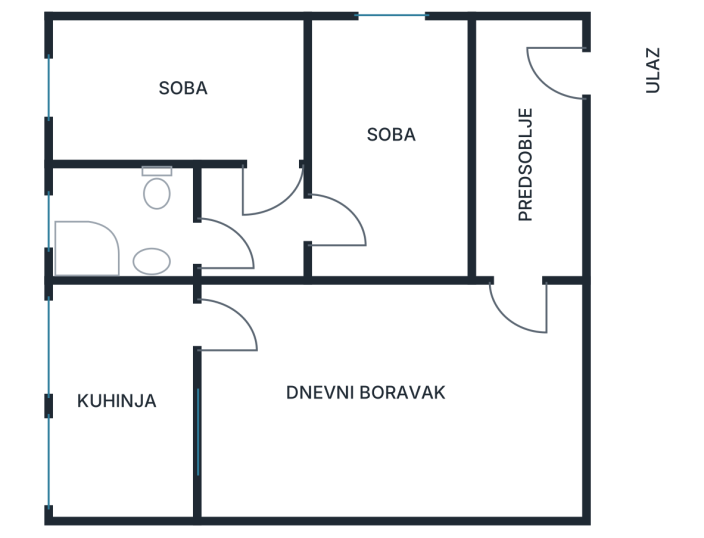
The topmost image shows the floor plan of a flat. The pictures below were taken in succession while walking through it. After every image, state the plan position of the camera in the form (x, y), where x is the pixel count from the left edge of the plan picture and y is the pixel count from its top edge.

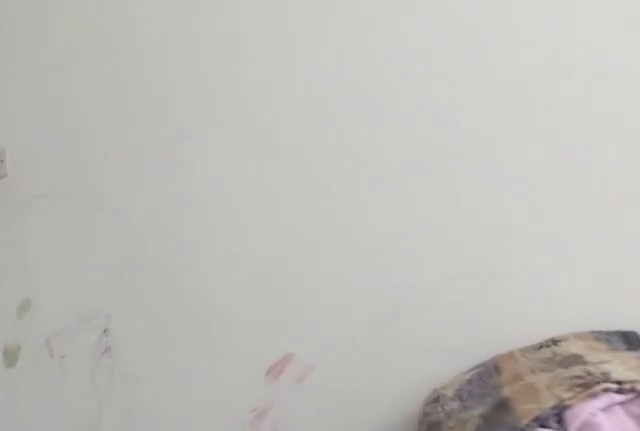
(132, 79)
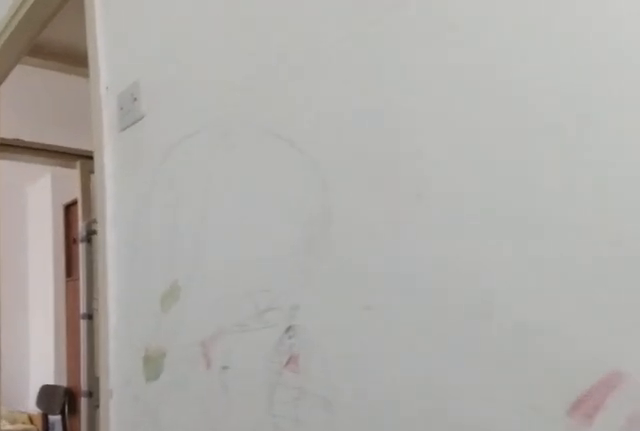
(170, 89)
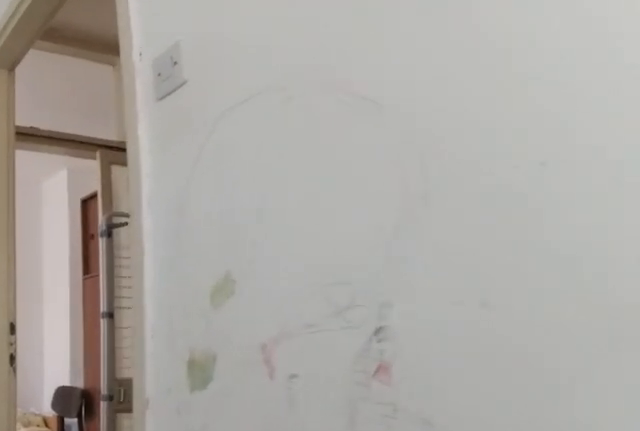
(183, 92)
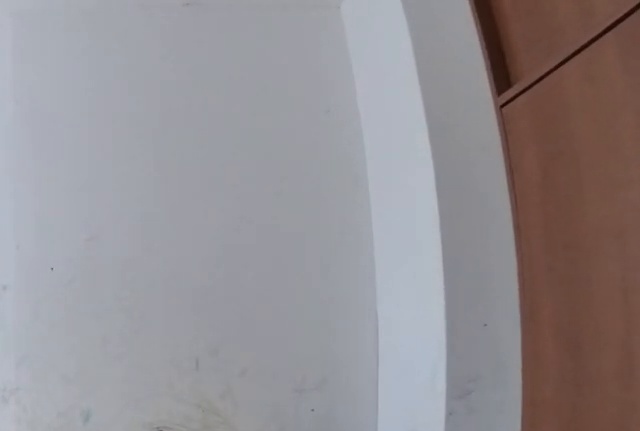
(307, 210)
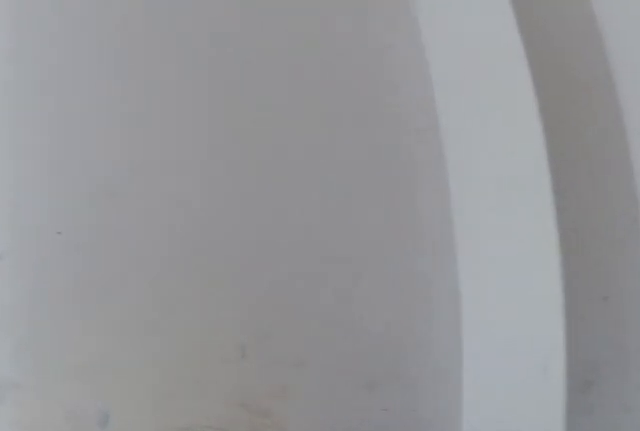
(332, 210)
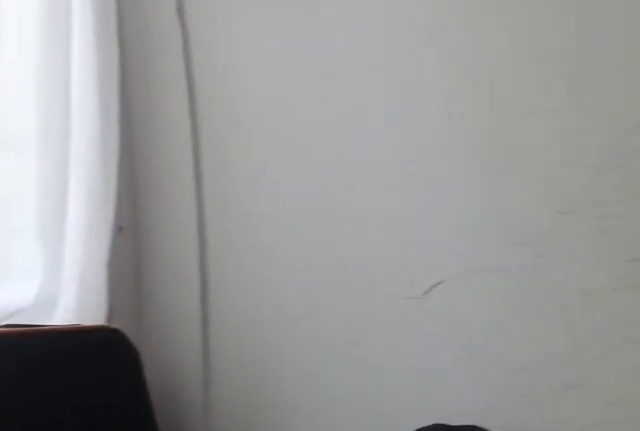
(368, 94)
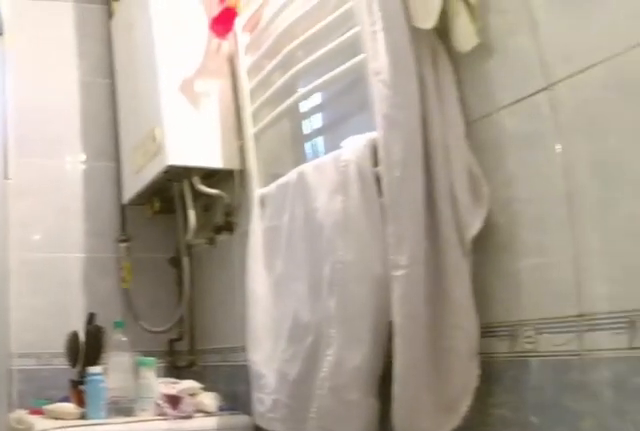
(210, 232)
